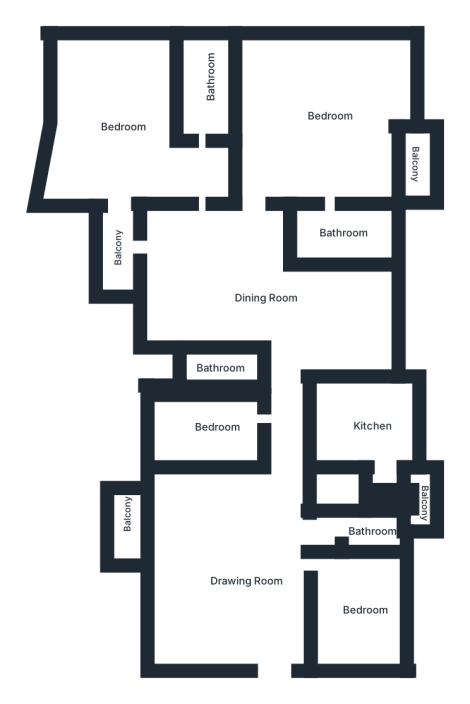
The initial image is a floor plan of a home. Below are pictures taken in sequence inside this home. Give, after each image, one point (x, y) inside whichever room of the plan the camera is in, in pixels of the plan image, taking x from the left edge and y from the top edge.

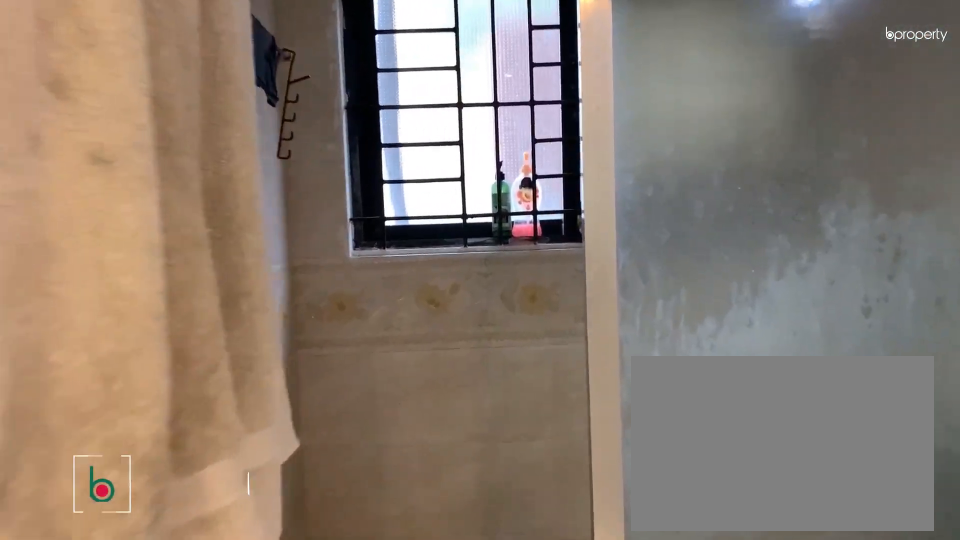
(206, 88)
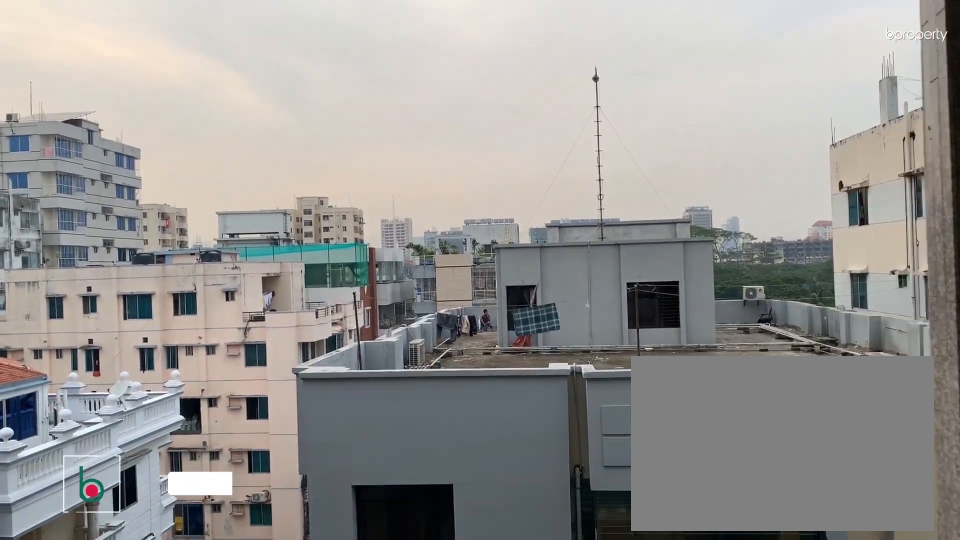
(118, 243)
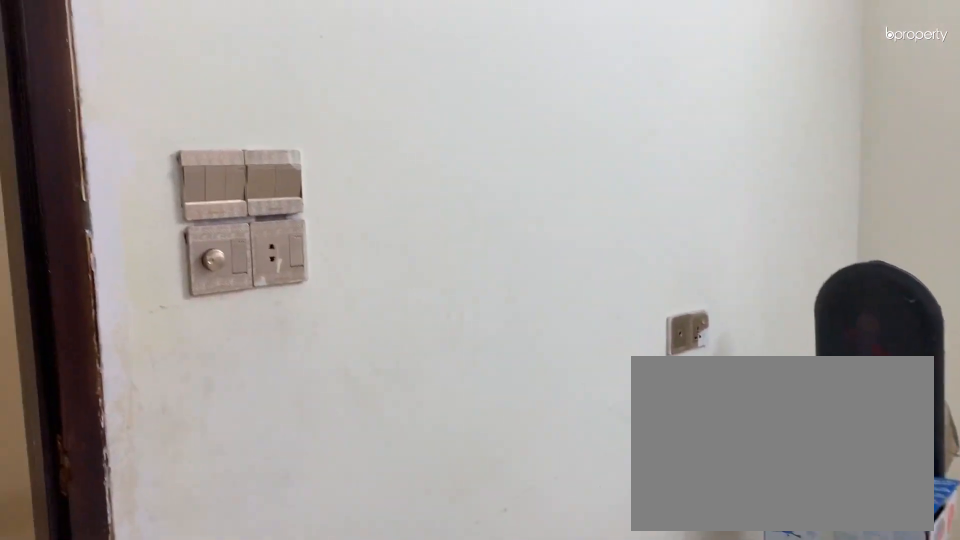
(222, 432)
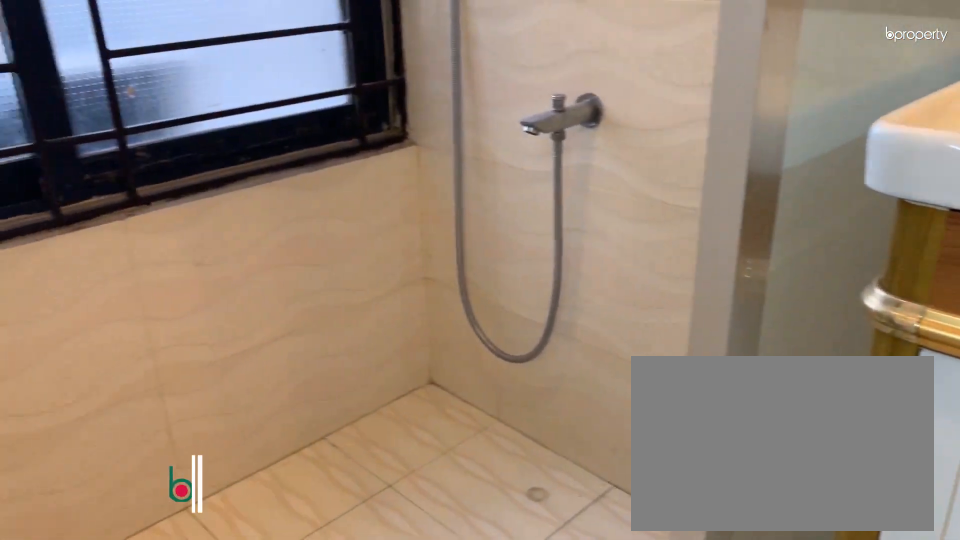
(216, 363)
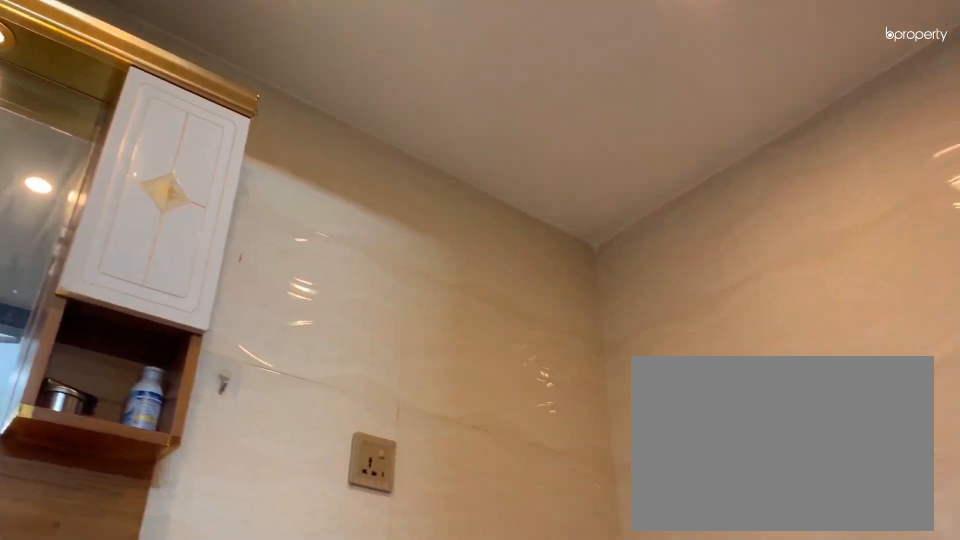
(217, 362)
